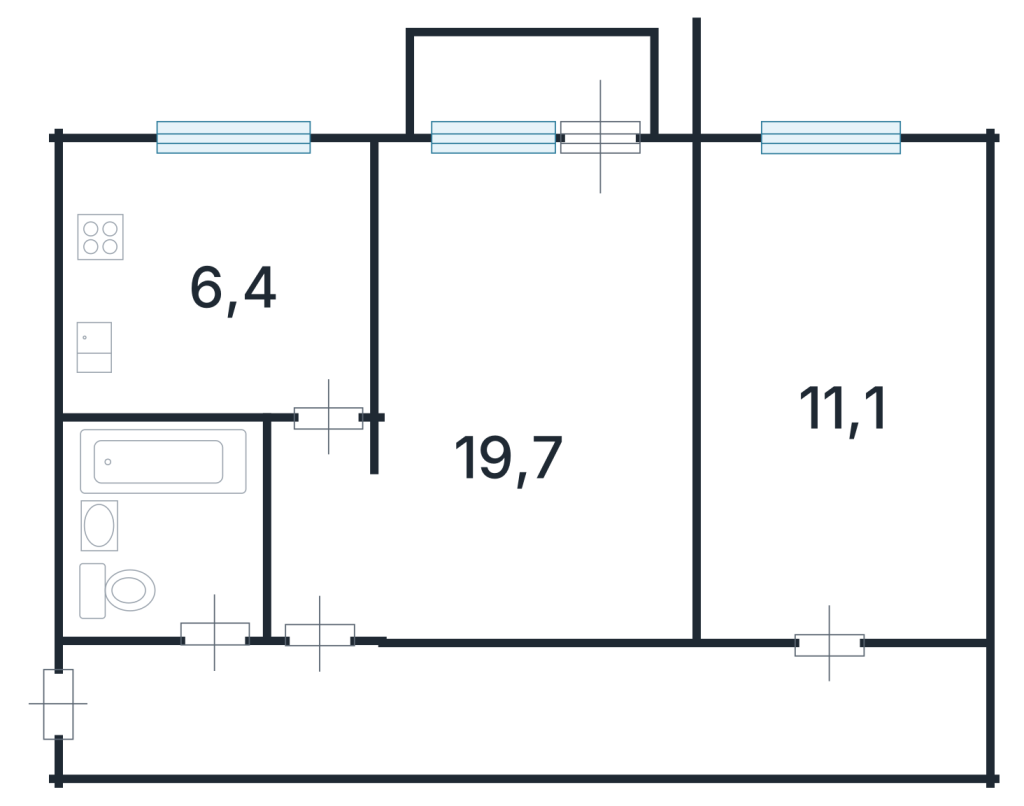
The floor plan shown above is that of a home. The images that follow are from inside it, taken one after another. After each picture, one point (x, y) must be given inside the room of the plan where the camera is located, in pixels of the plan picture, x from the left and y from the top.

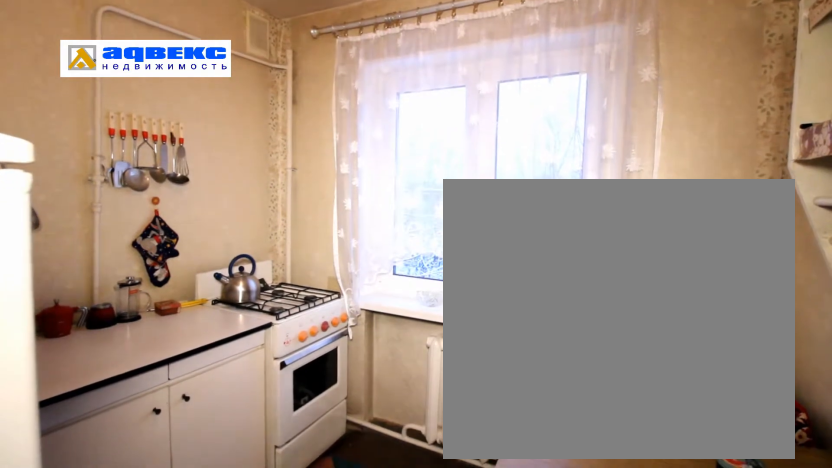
(158, 337)
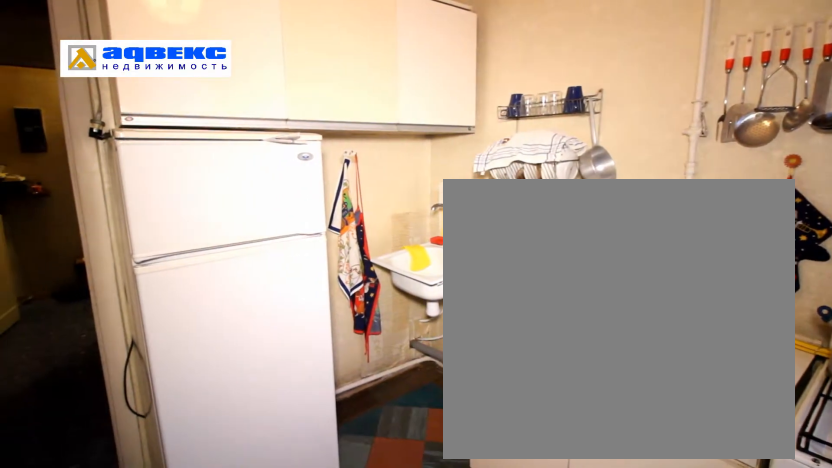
(158, 337)
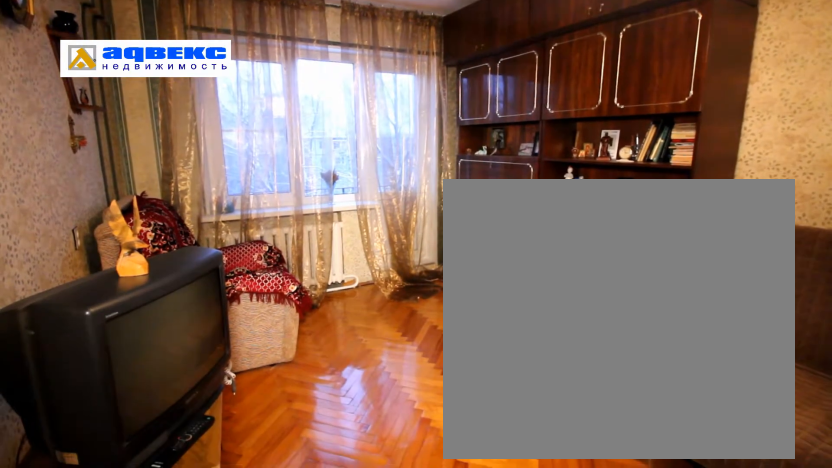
(637, 494)
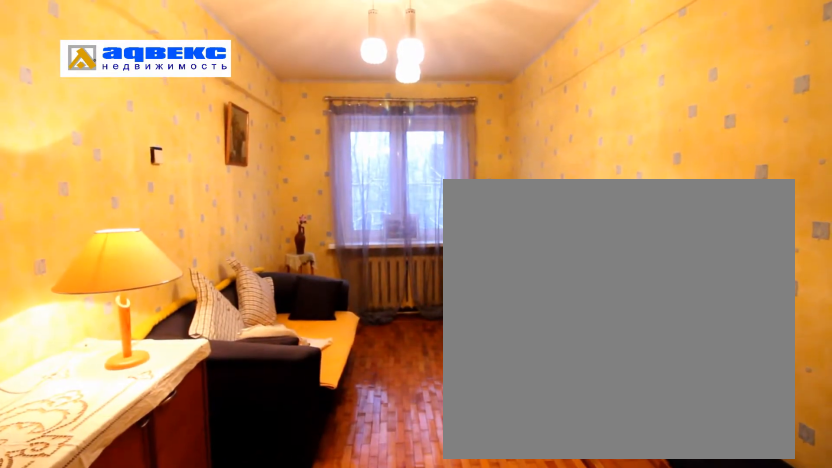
(926, 452)
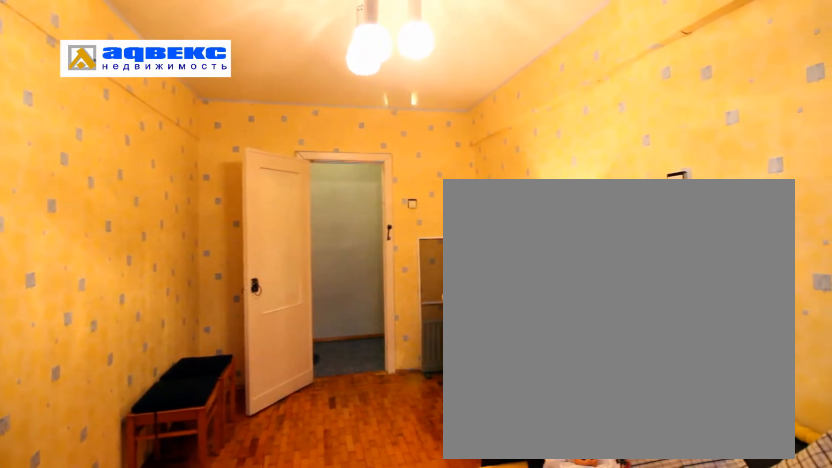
(926, 451)
